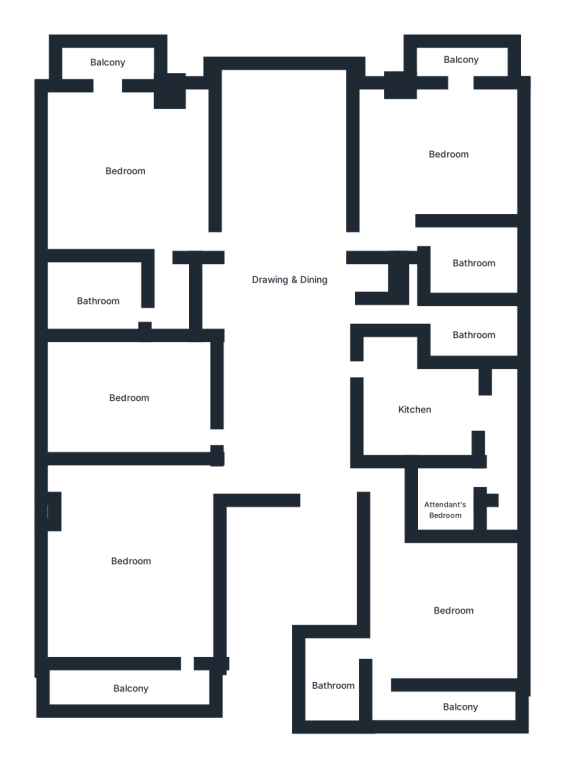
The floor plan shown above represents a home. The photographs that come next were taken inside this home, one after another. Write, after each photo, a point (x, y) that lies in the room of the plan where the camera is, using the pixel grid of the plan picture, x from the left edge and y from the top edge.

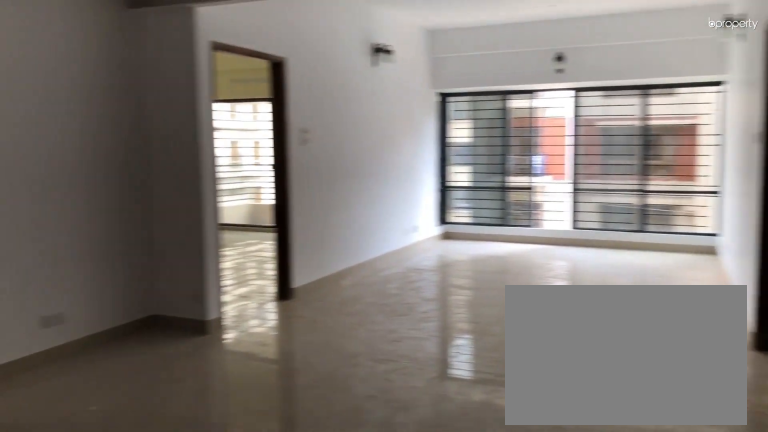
(283, 315)
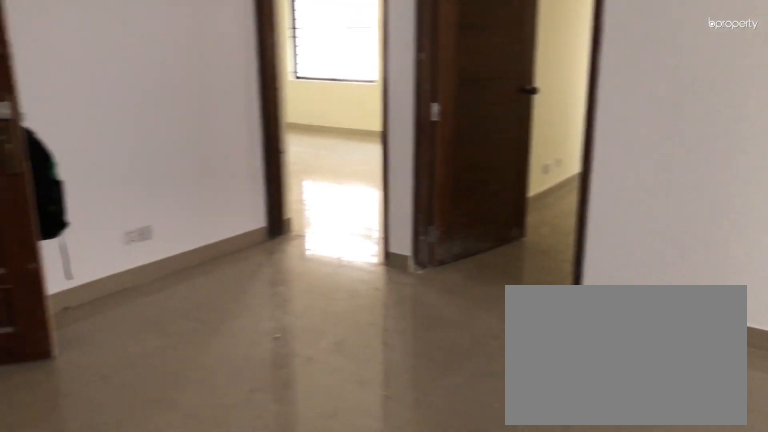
(283, 315)
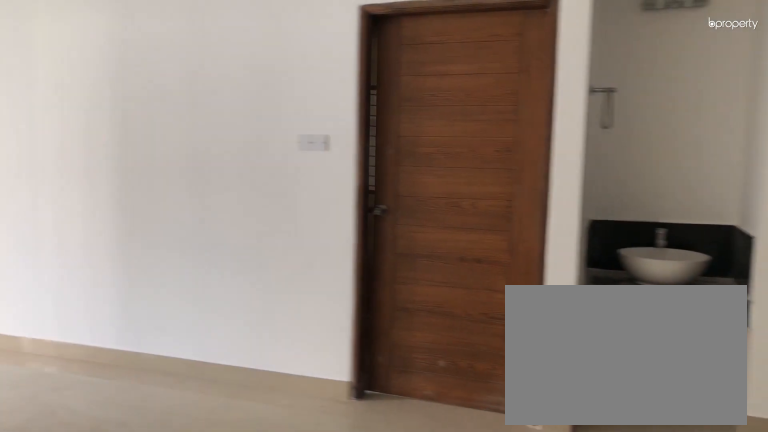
(280, 201)
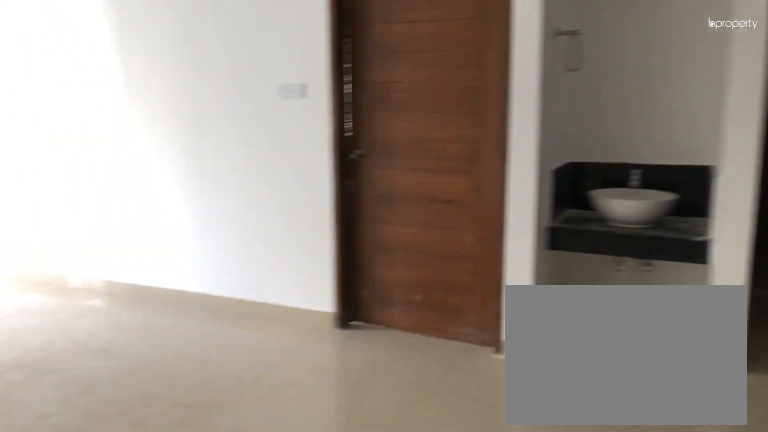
(285, 312)
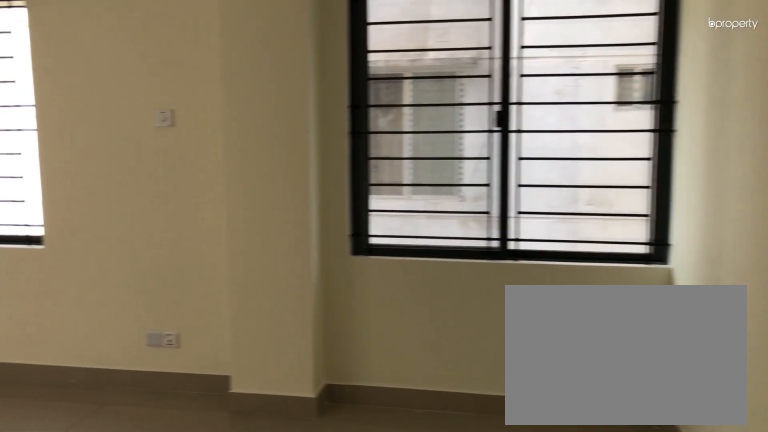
(130, 556)
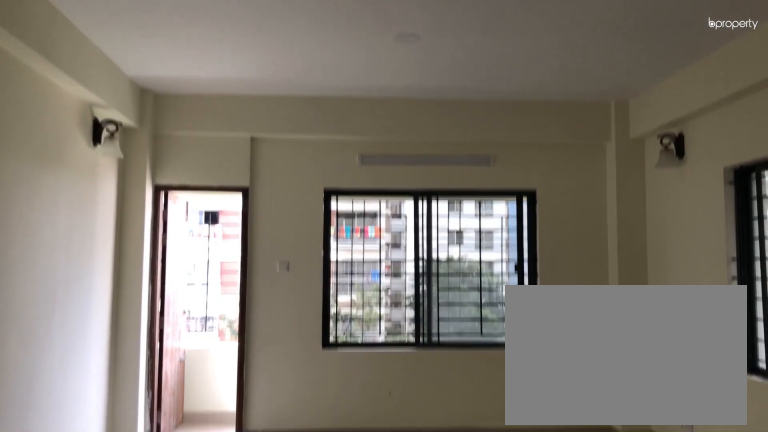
(130, 556)
